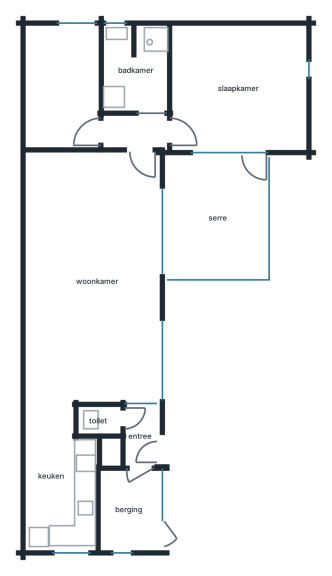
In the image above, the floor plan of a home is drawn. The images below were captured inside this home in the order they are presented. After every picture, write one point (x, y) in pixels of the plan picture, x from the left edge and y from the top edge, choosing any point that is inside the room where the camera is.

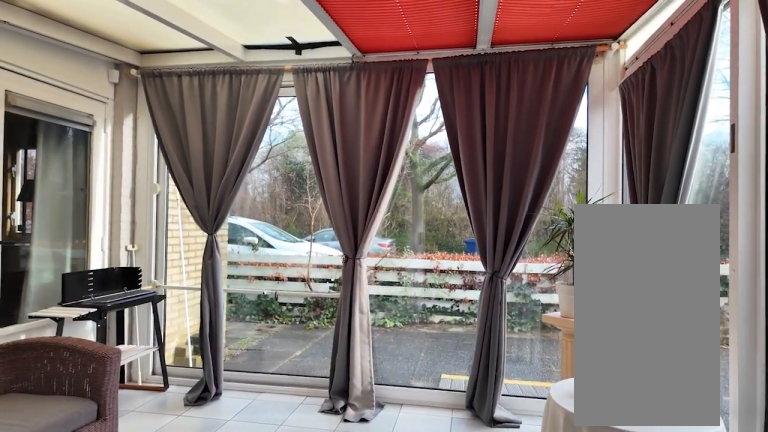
(217, 217)
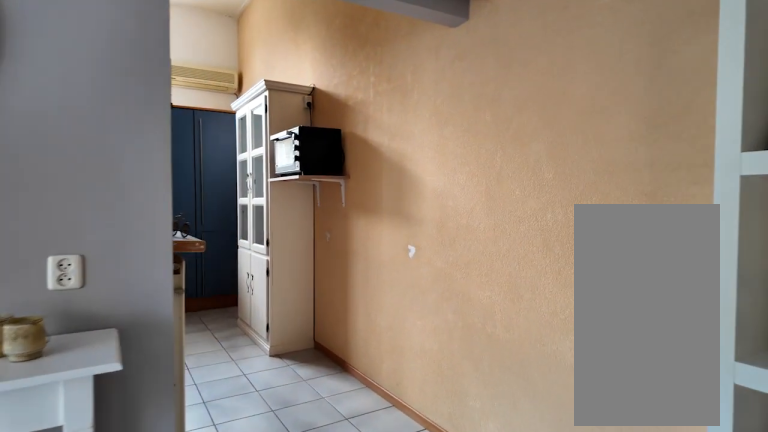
(92, 277)
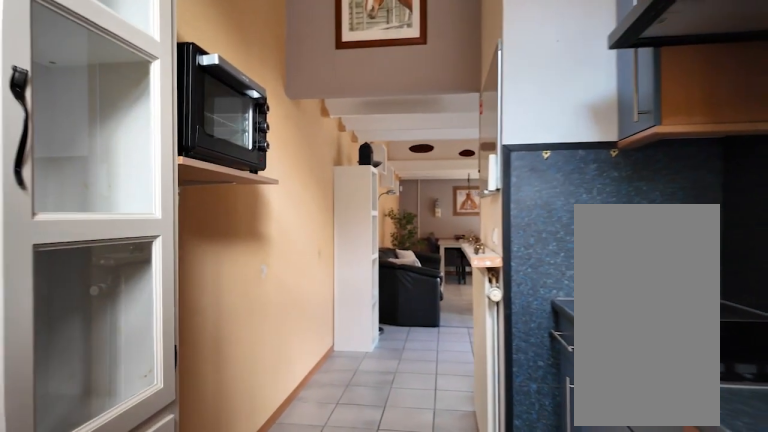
(51, 465)
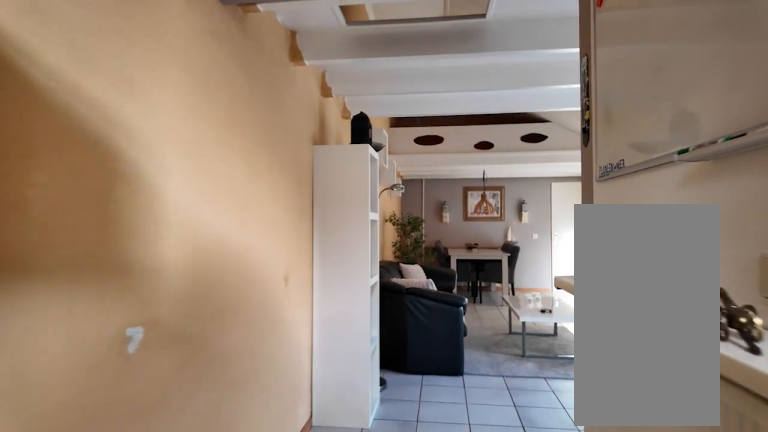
(51, 465)
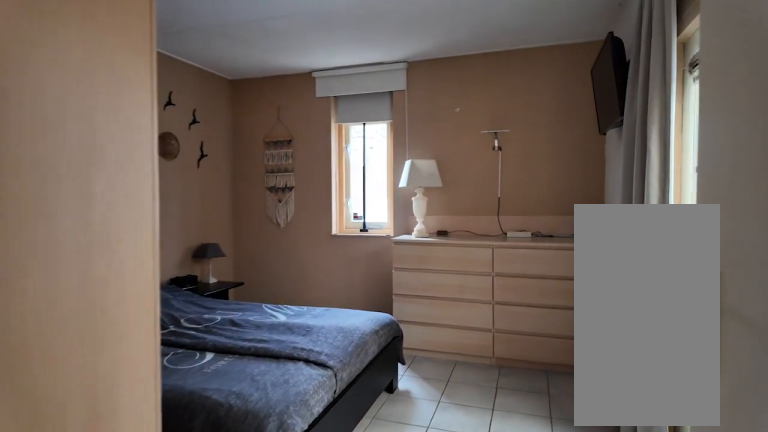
(237, 88)
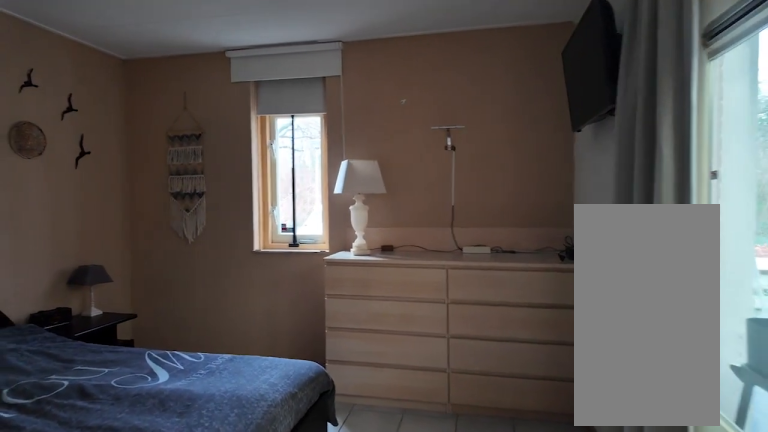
(237, 88)
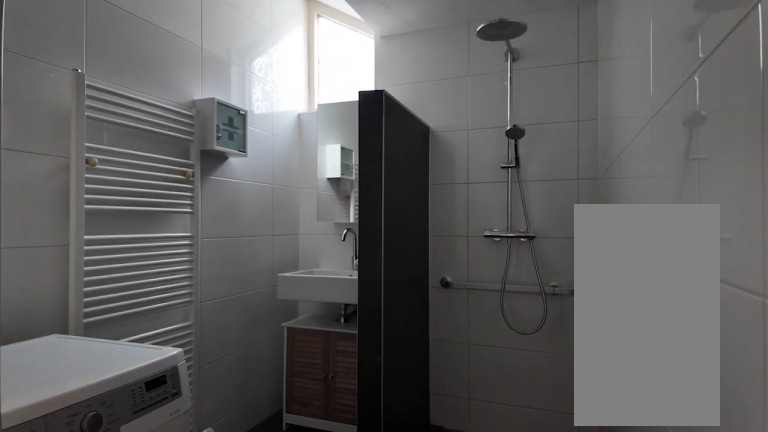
(138, 68)
